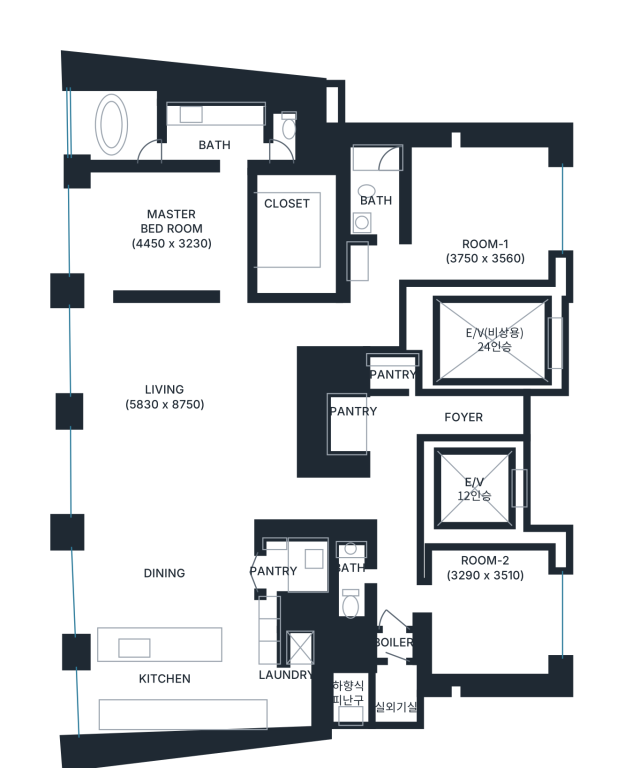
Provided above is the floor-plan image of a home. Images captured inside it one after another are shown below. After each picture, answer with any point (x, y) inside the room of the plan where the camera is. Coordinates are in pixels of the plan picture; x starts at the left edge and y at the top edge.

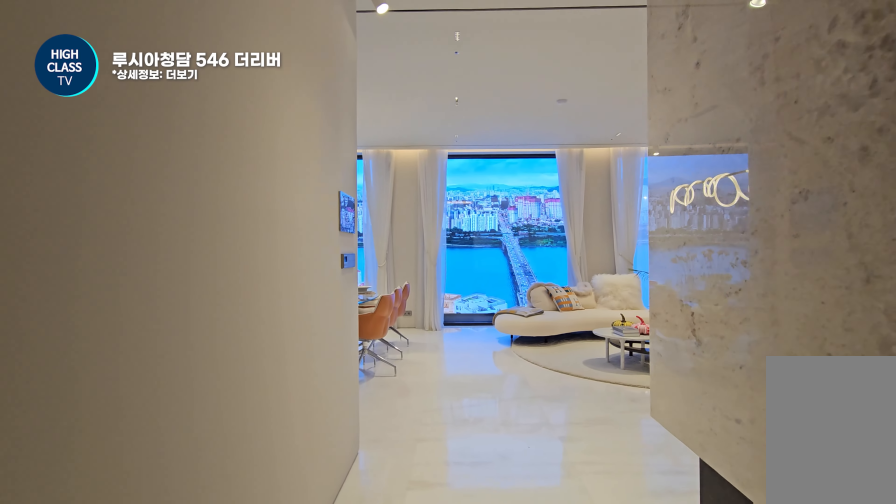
(359, 500)
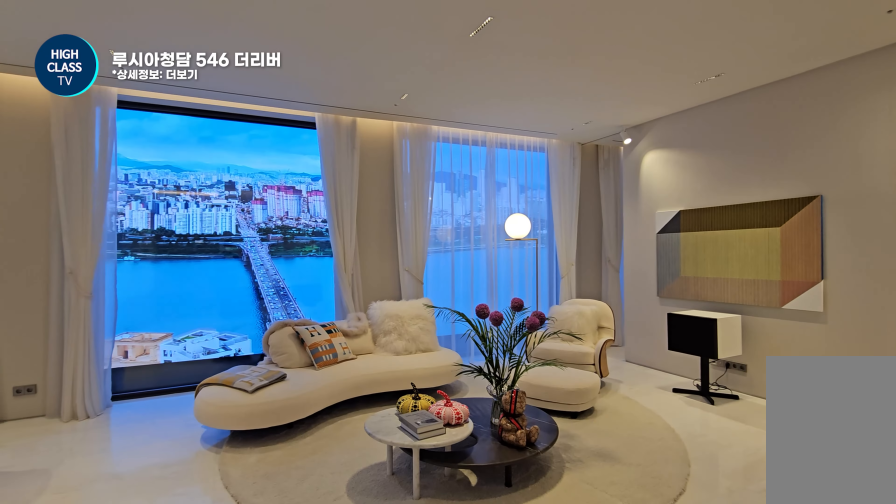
(181, 405)
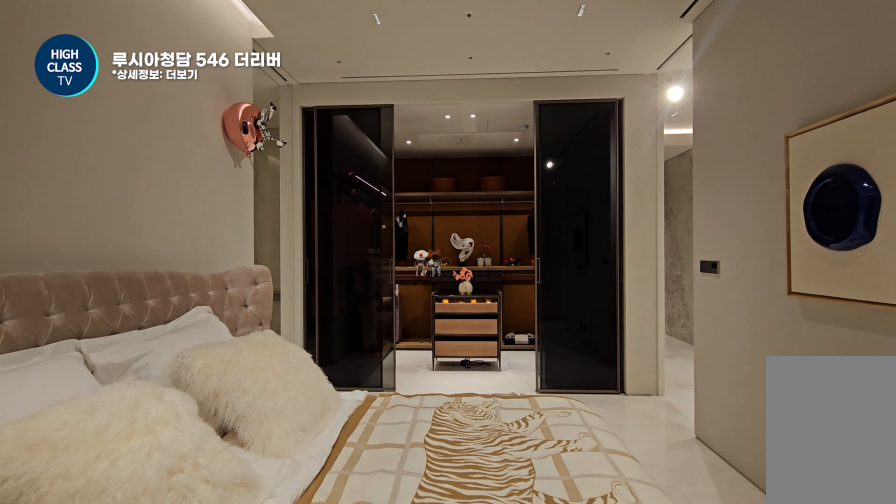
(207, 227)
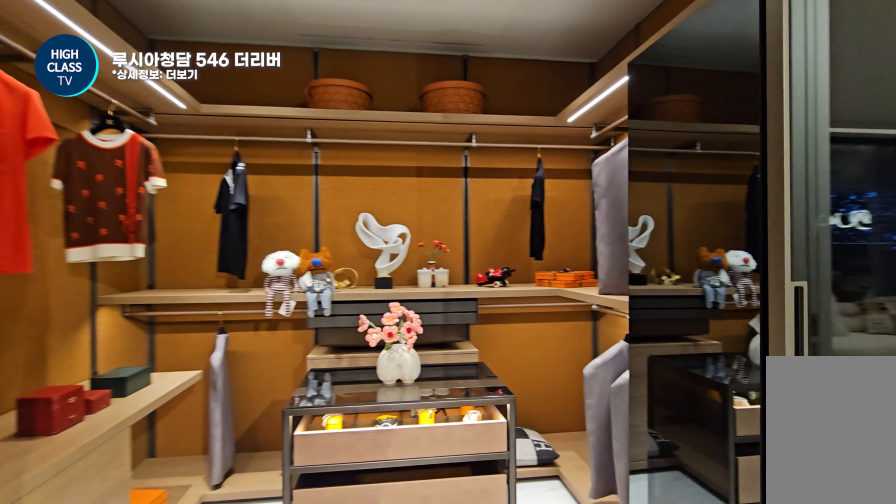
(207, 227)
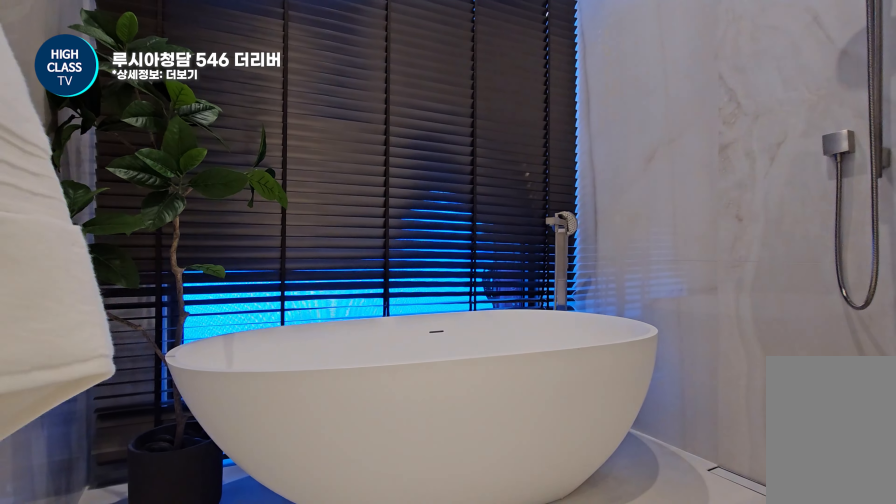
(187, 126)
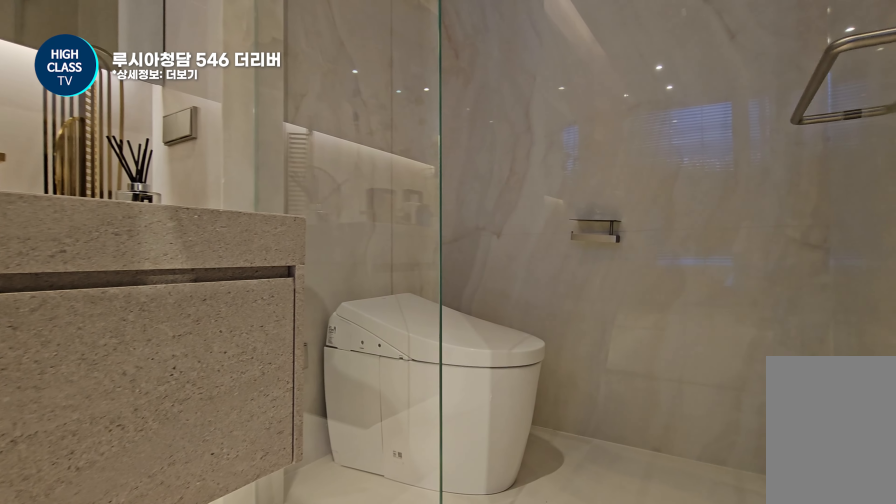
(187, 126)
